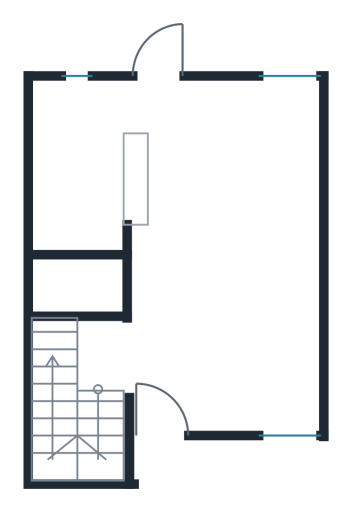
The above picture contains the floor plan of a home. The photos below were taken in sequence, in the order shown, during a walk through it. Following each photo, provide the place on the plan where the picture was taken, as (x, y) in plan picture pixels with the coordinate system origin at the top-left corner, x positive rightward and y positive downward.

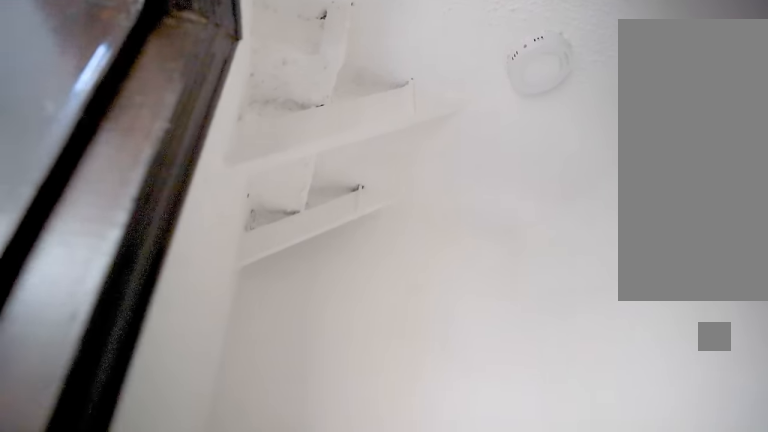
(126, 353)
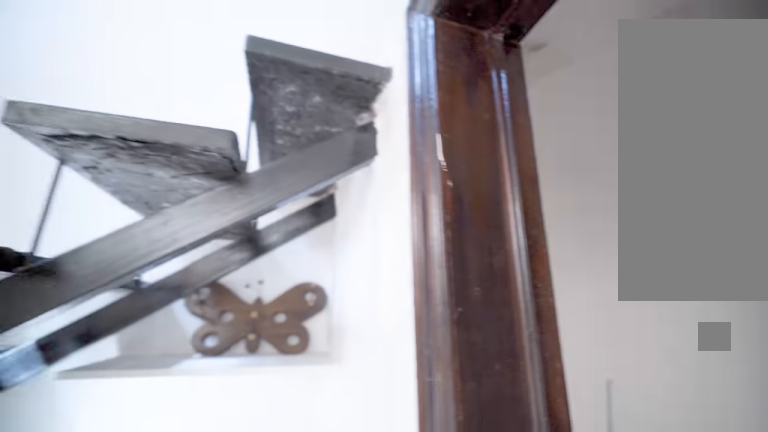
(126, 353)
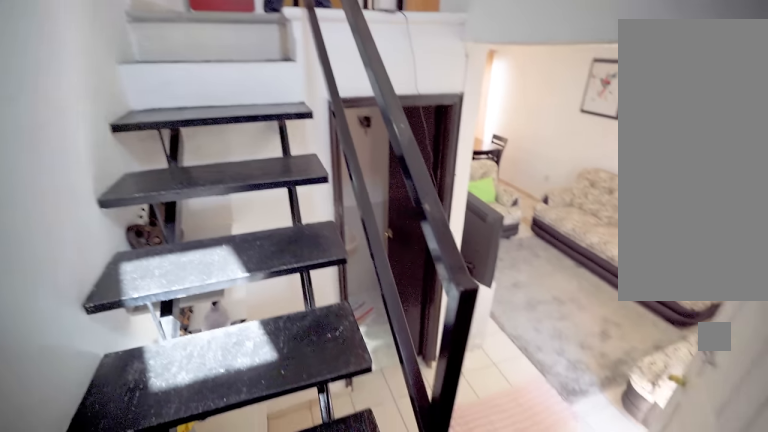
(92, 433)
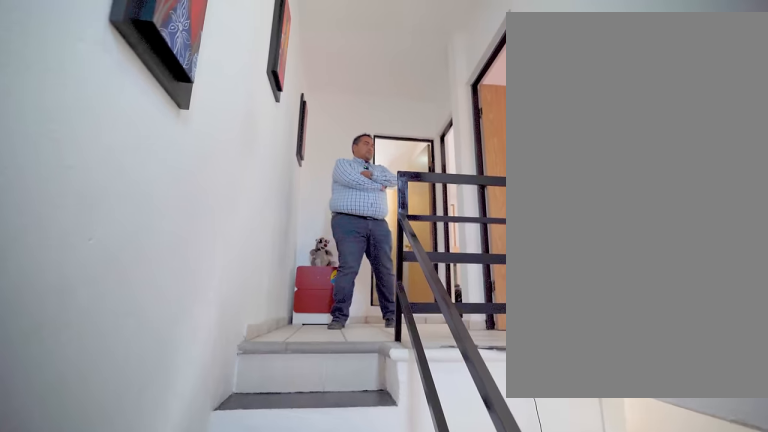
(61, 445)
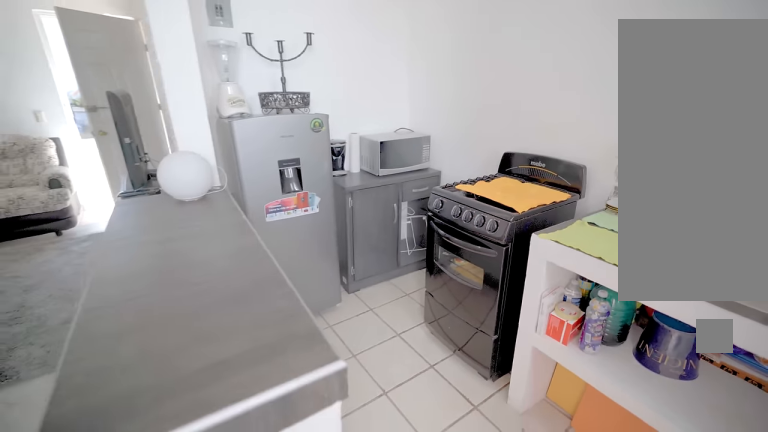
(158, 116)
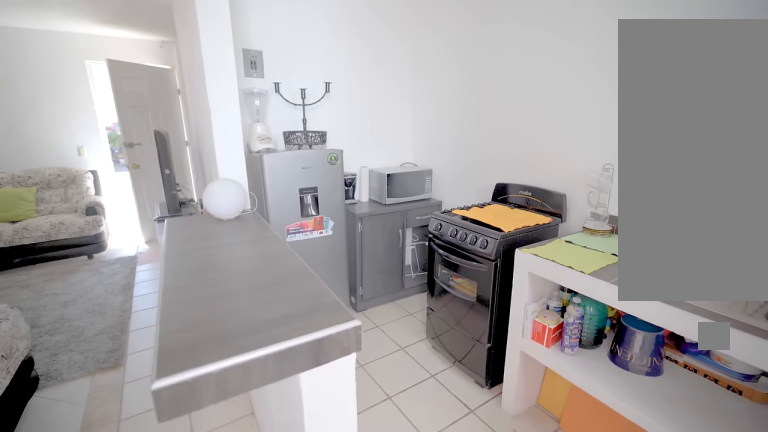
(158, 115)
